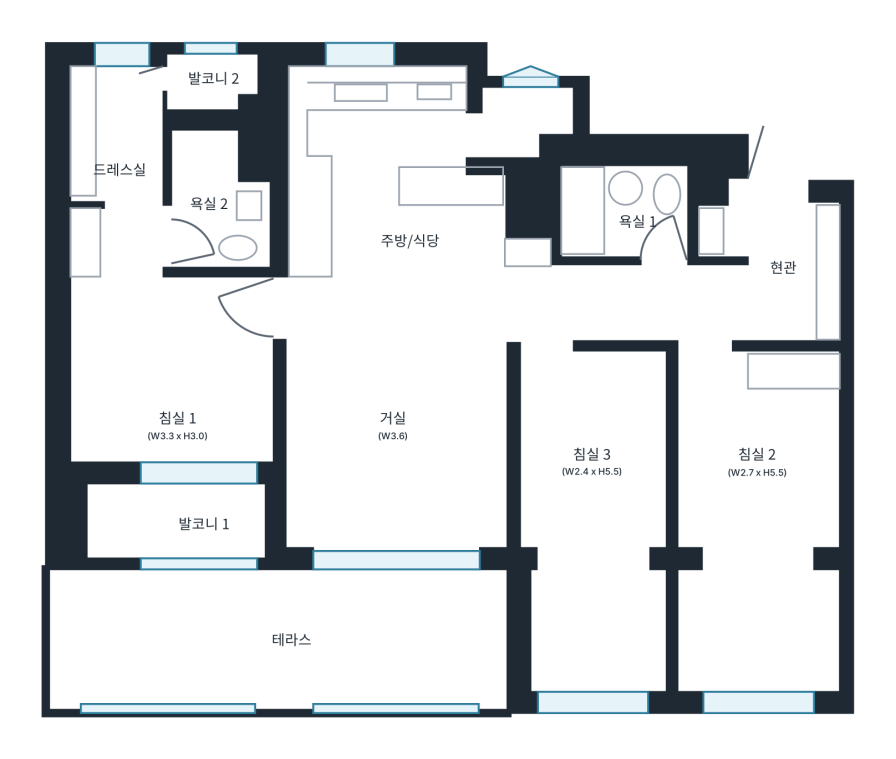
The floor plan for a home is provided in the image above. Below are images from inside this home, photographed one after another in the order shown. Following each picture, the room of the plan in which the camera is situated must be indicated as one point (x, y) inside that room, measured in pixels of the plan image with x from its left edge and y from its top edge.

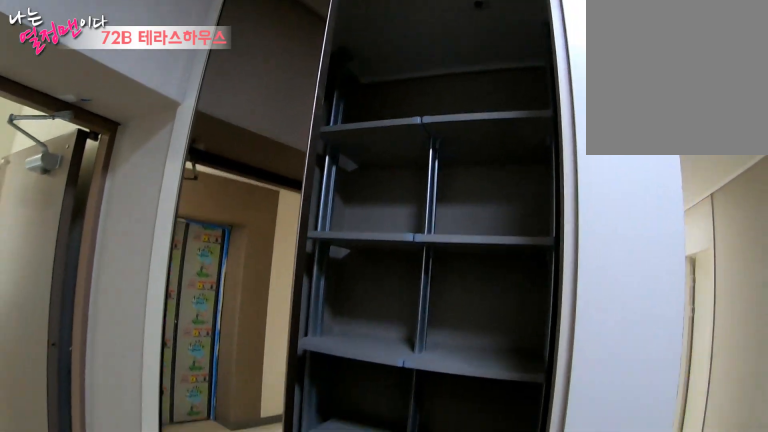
(788, 266)
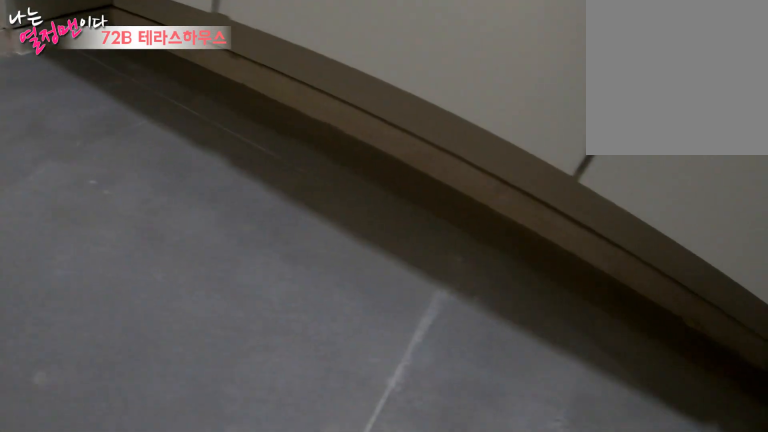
(788, 266)
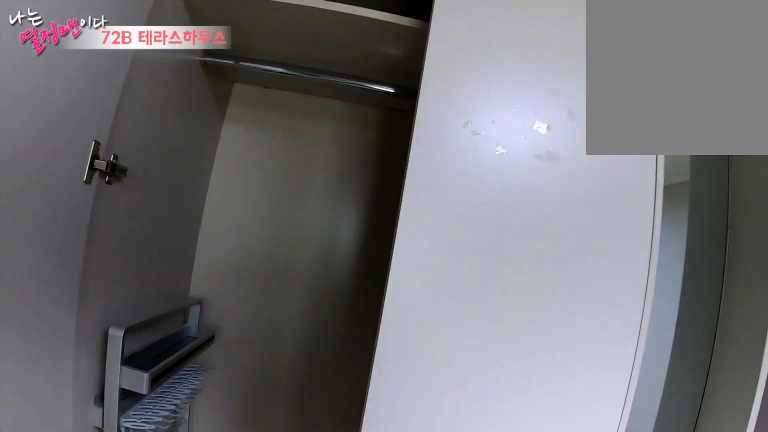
(759, 477)
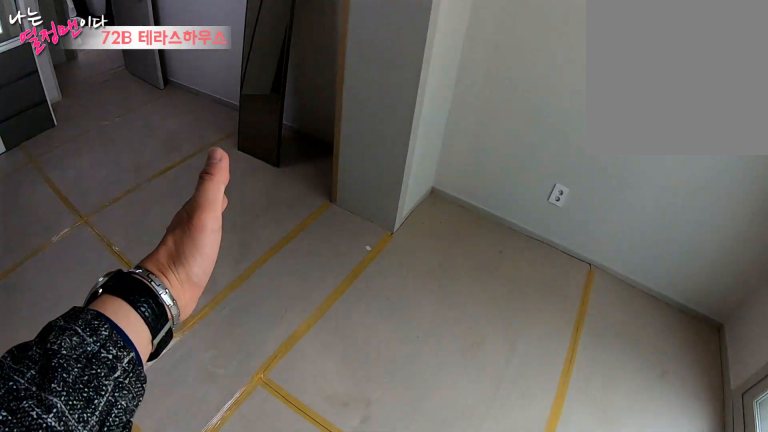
(759, 477)
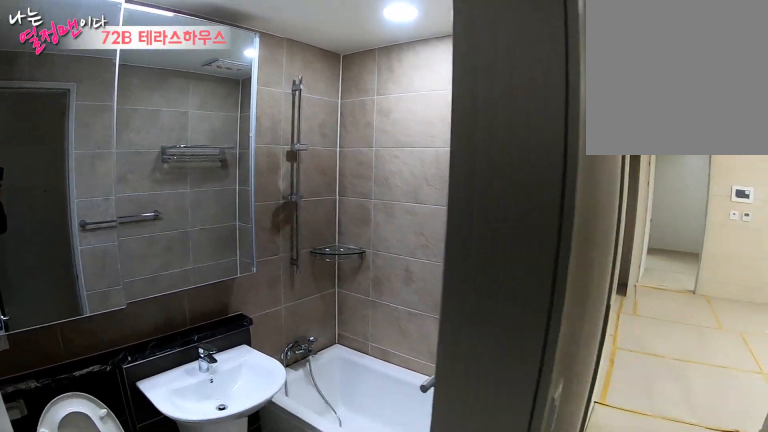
(630, 214)
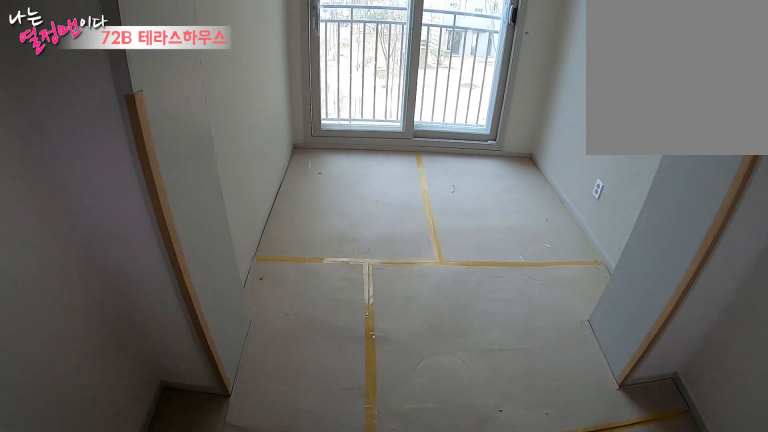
(595, 470)
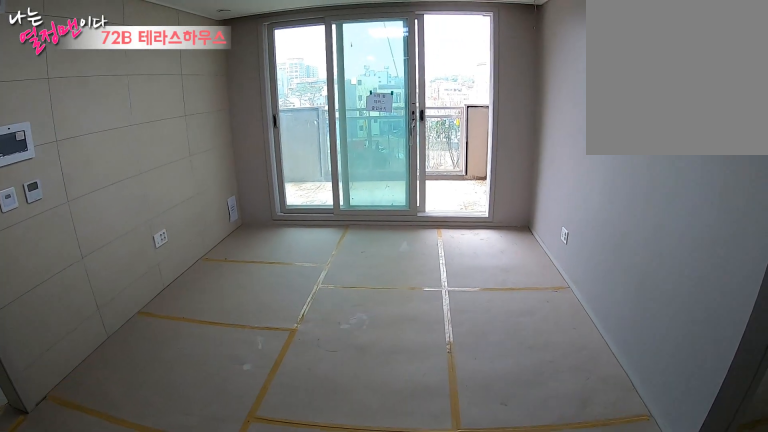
(389, 433)
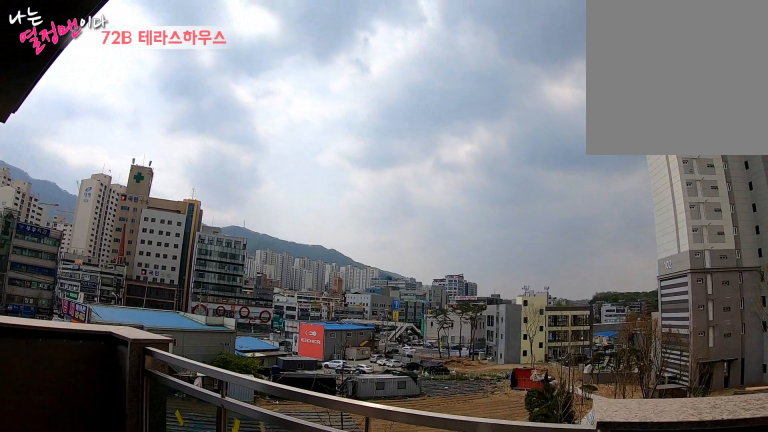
(286, 639)
